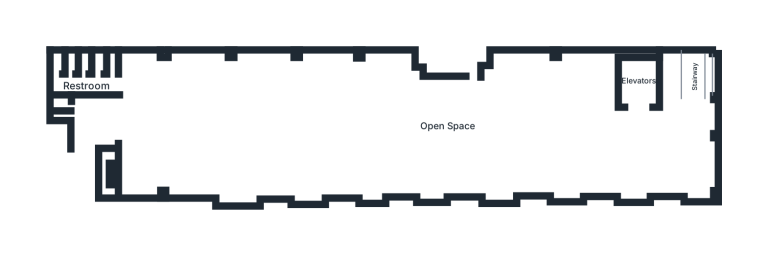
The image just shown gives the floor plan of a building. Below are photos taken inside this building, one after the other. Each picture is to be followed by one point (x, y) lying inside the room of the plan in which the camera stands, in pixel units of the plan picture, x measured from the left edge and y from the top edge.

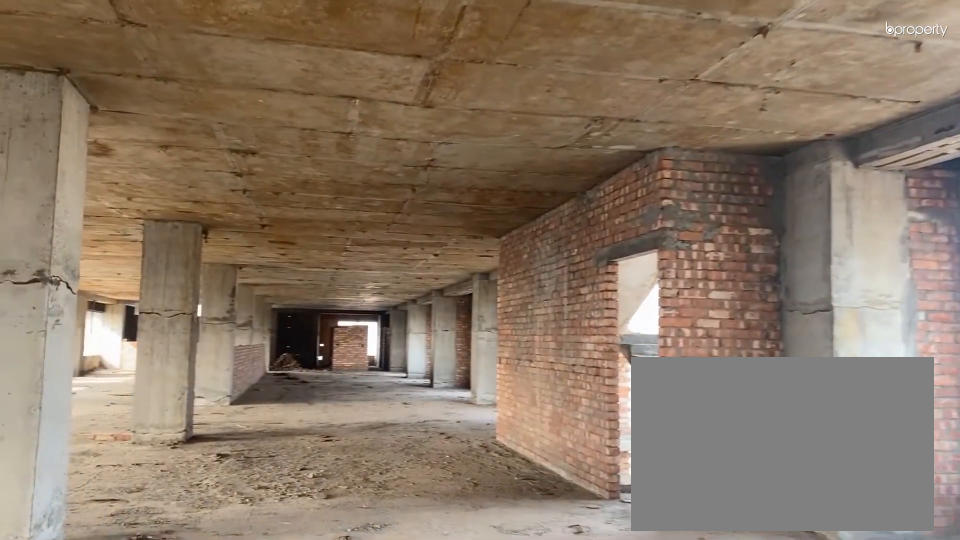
(485, 106)
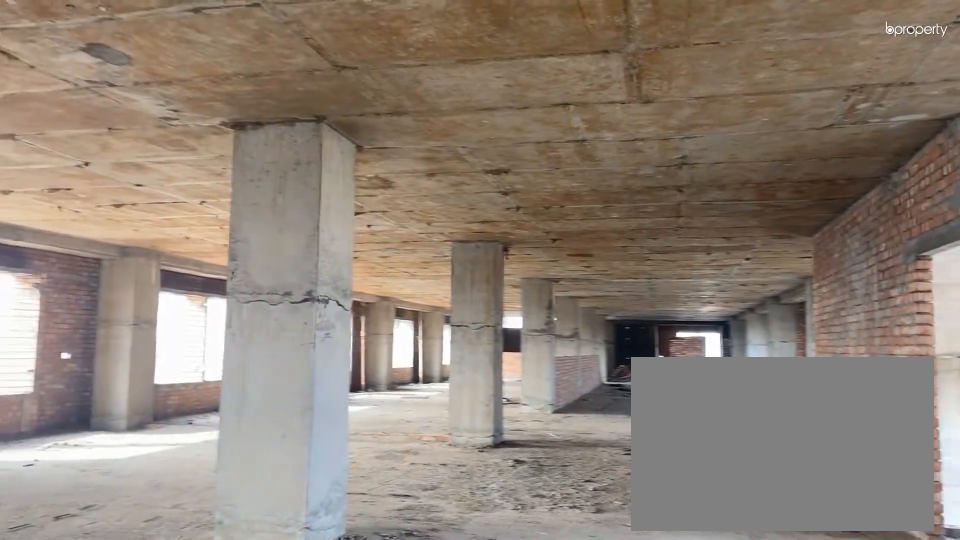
(485, 106)
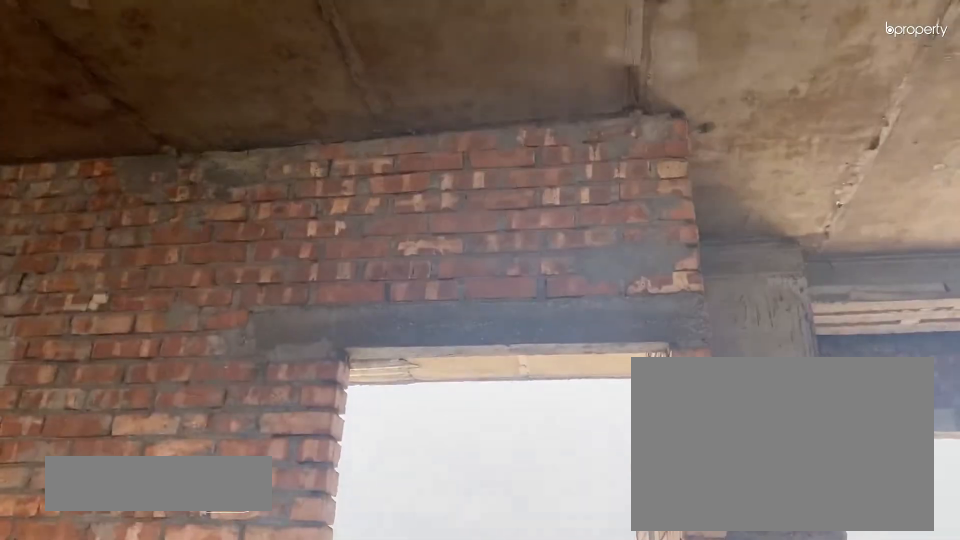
(476, 92)
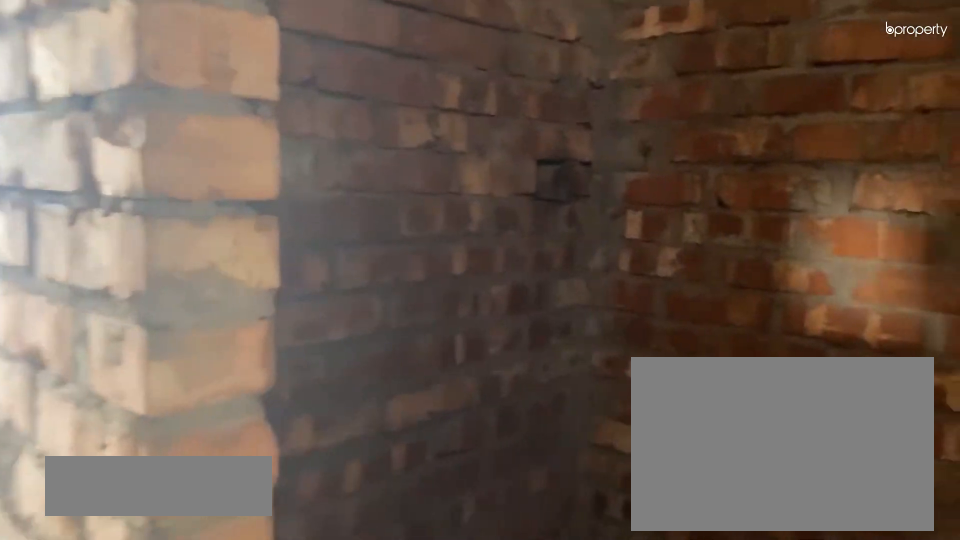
(100, 61)
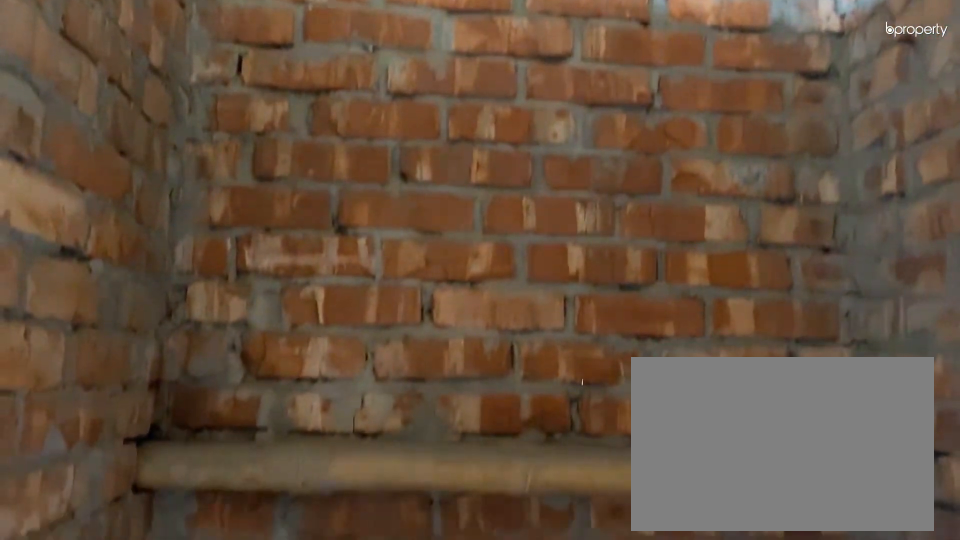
(84, 68)
